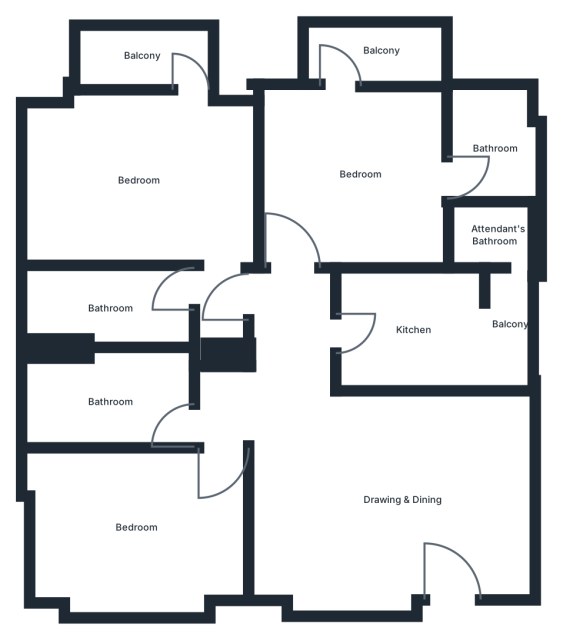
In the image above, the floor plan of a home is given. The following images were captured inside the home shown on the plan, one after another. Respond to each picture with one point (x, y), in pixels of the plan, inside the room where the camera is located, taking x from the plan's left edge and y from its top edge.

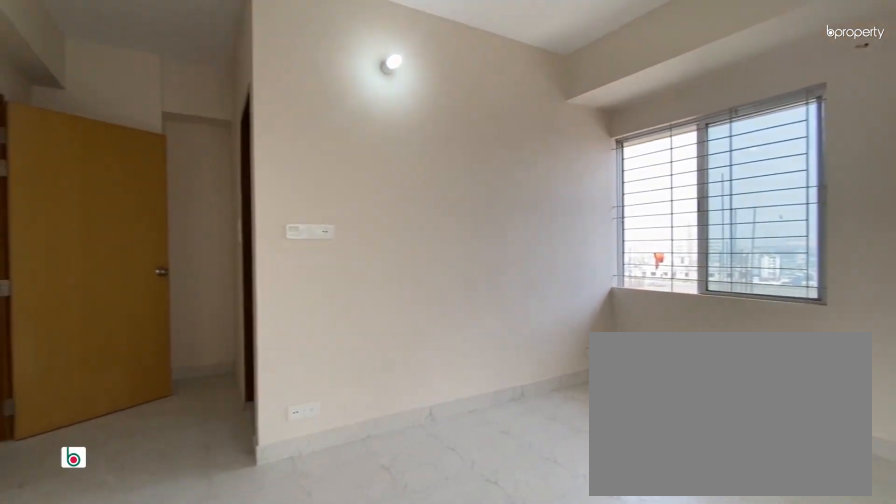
(136, 180)
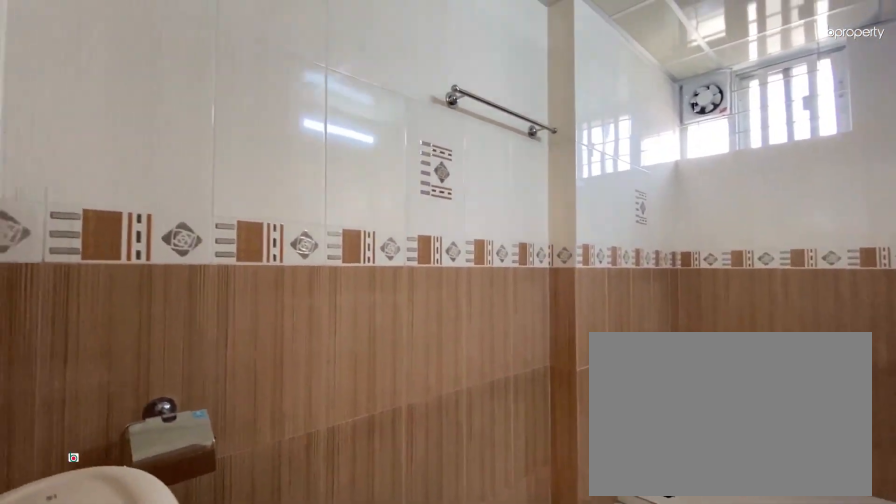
(109, 308)
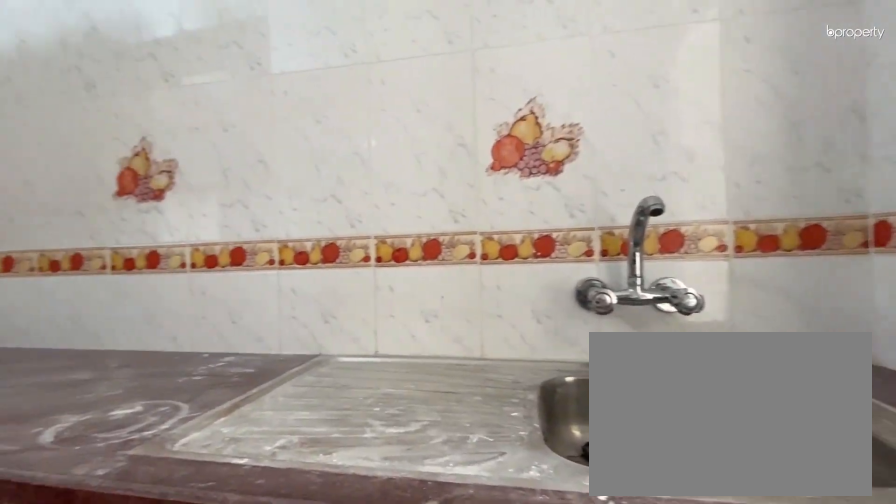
(411, 331)
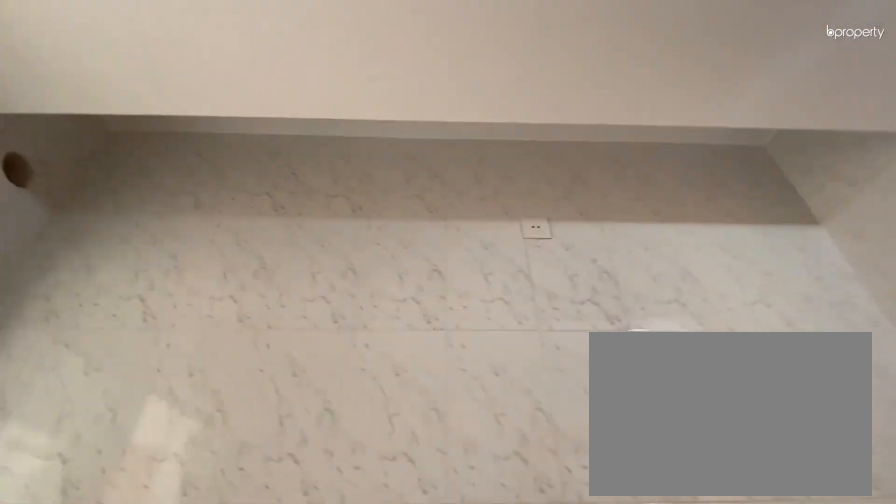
(411, 331)
